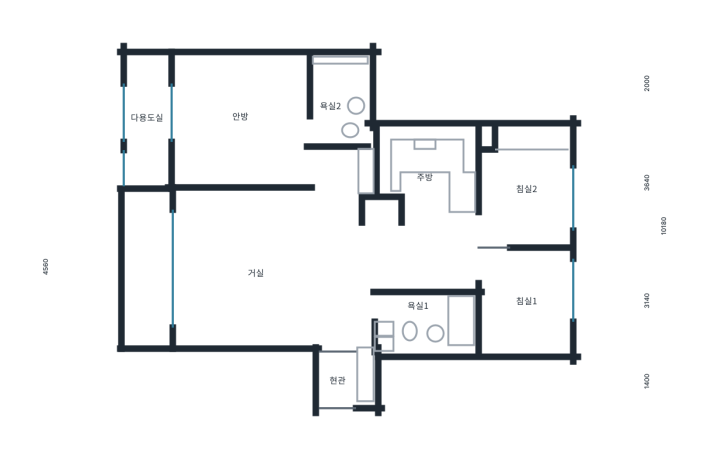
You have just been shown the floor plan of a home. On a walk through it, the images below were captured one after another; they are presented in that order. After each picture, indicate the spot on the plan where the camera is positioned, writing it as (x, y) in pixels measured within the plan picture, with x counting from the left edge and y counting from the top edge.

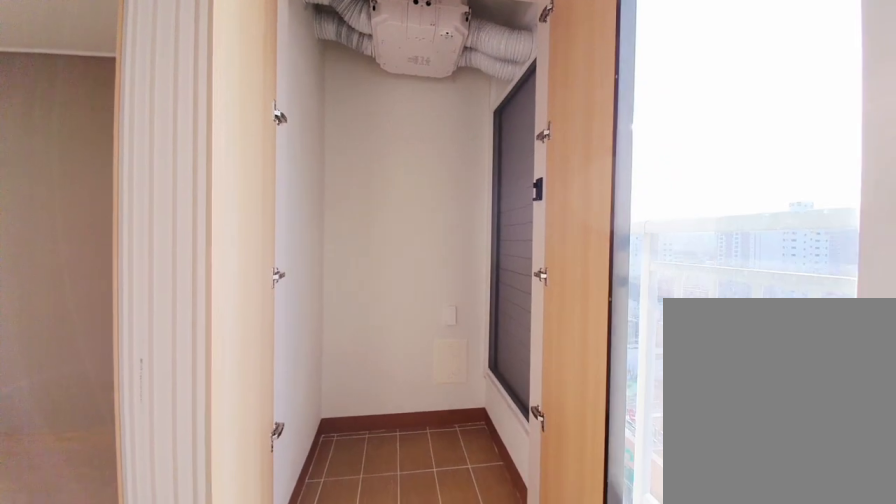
(166, 137)
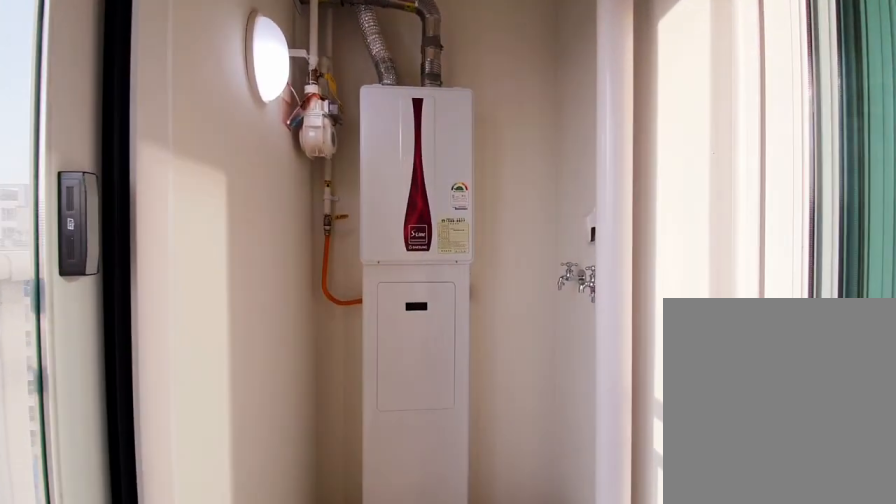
(165, 137)
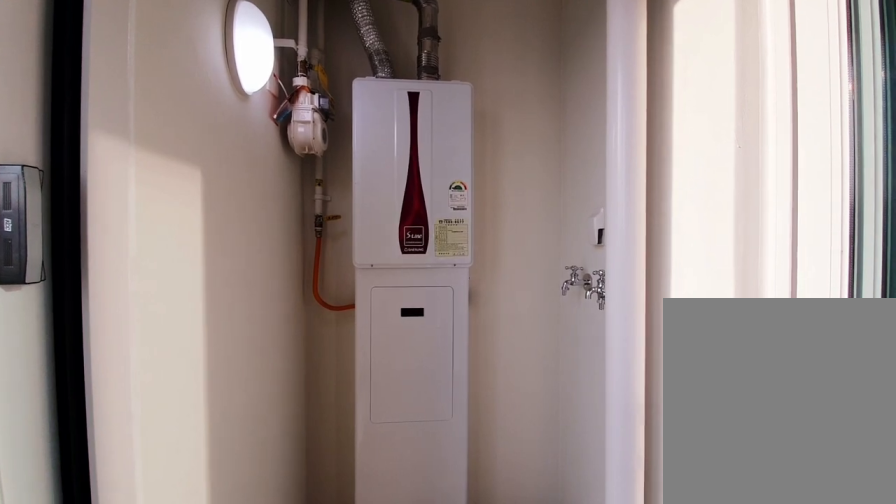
(165, 137)
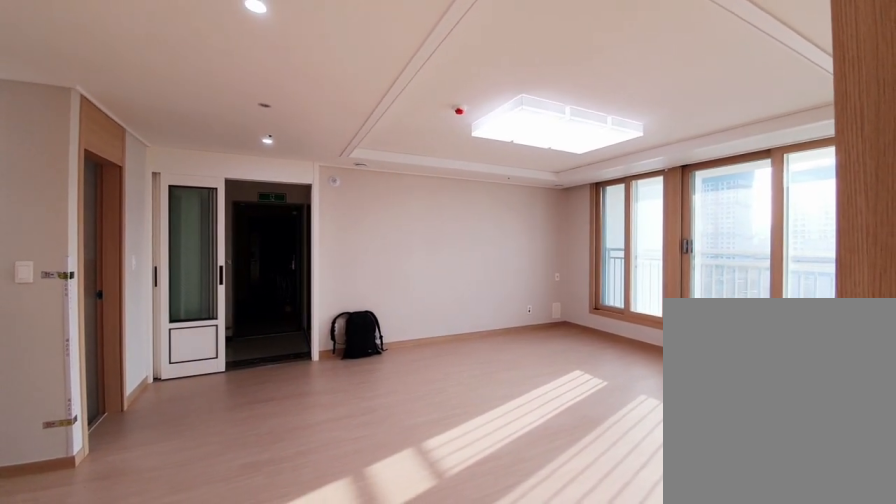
(332, 182)
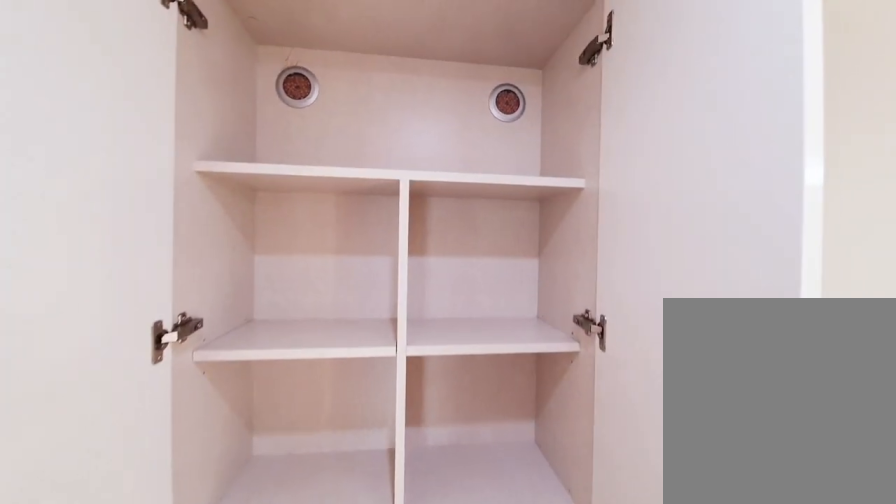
(333, 182)
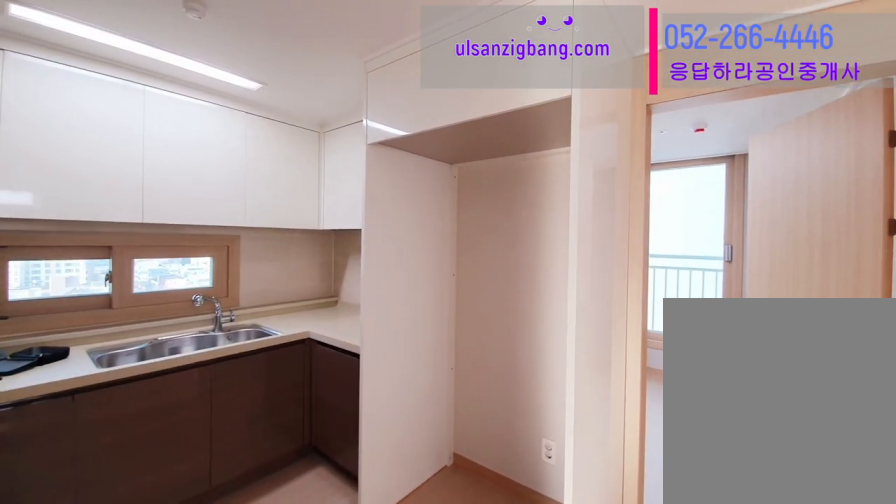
(429, 186)
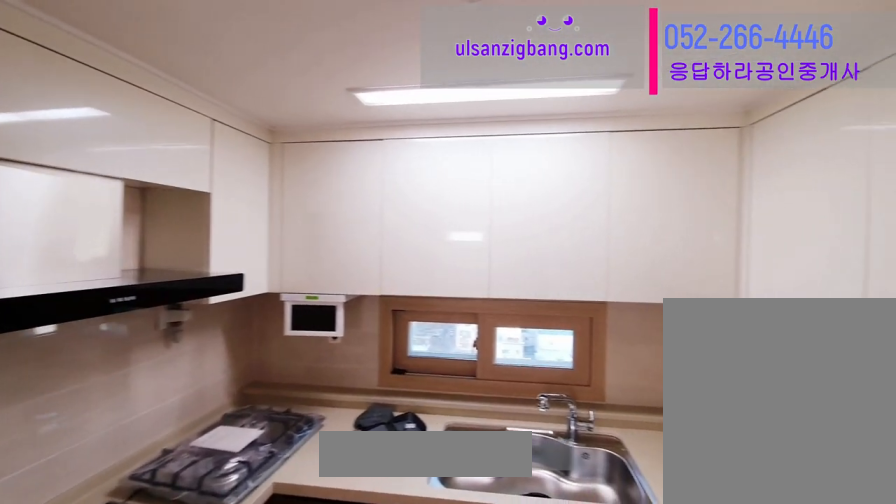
(430, 184)
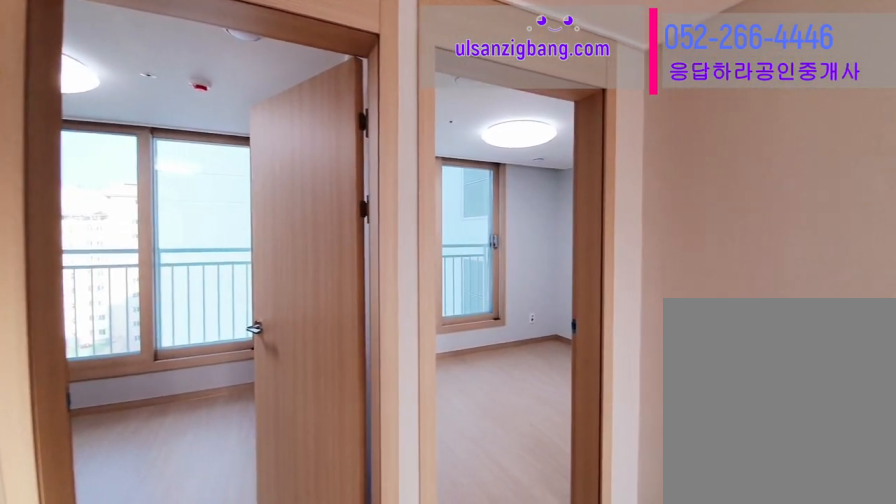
(429, 185)
